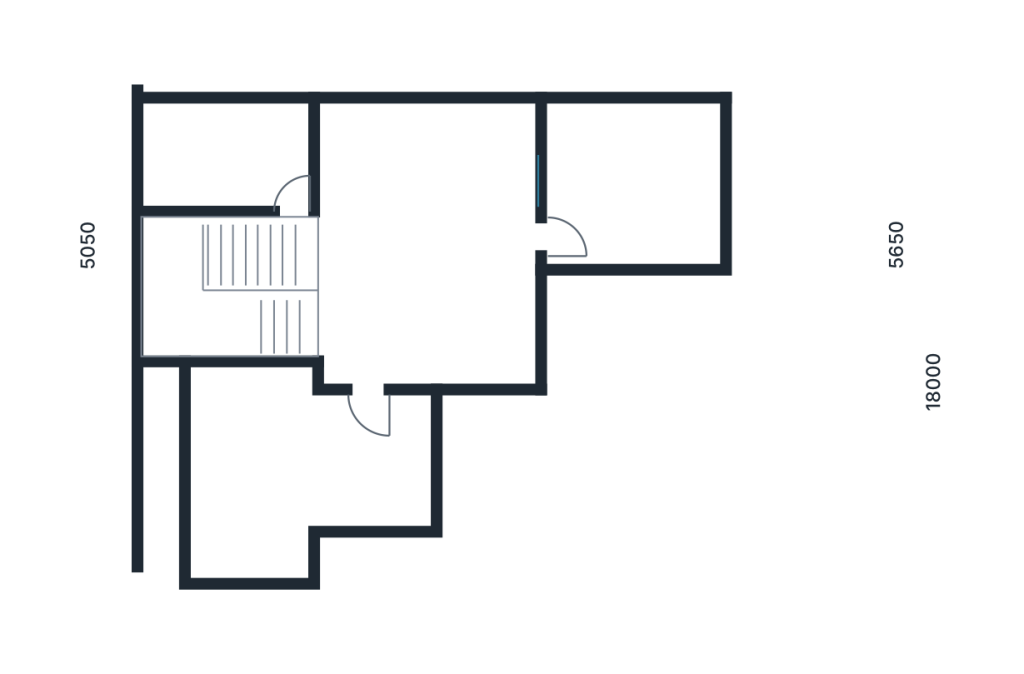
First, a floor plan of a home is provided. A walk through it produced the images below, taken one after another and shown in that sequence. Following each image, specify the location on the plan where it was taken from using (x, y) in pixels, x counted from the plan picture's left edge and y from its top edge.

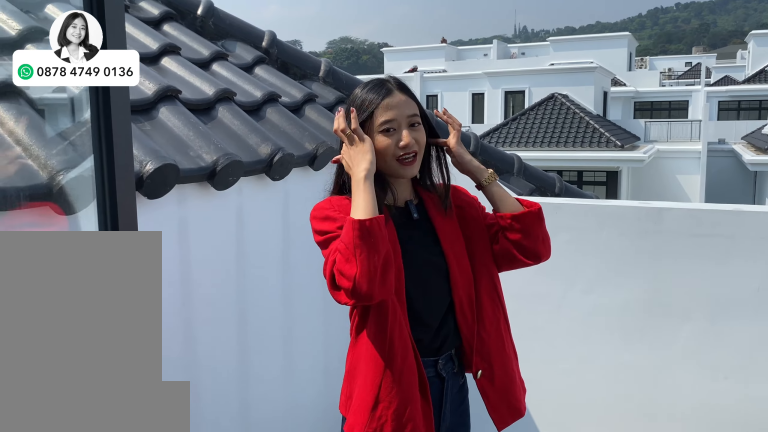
(279, 464)
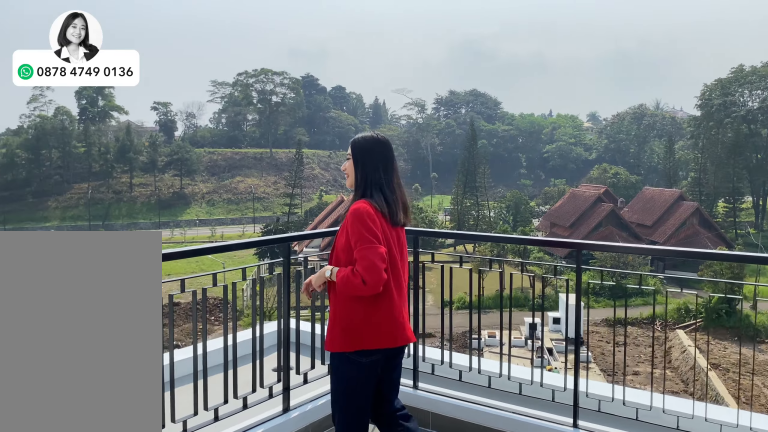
(631, 166)
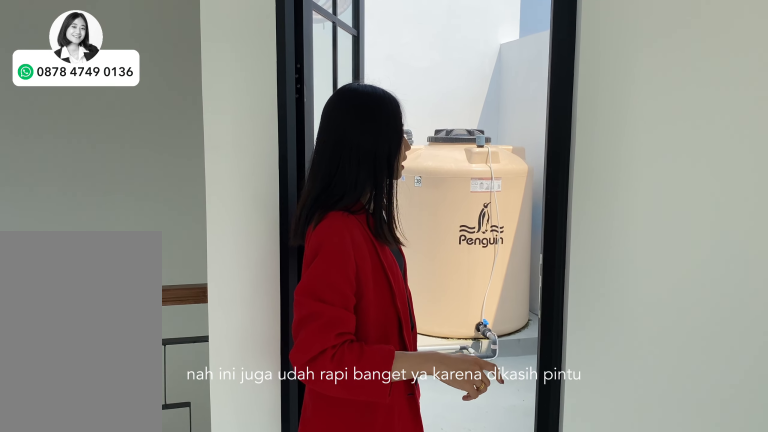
(420, 240)
